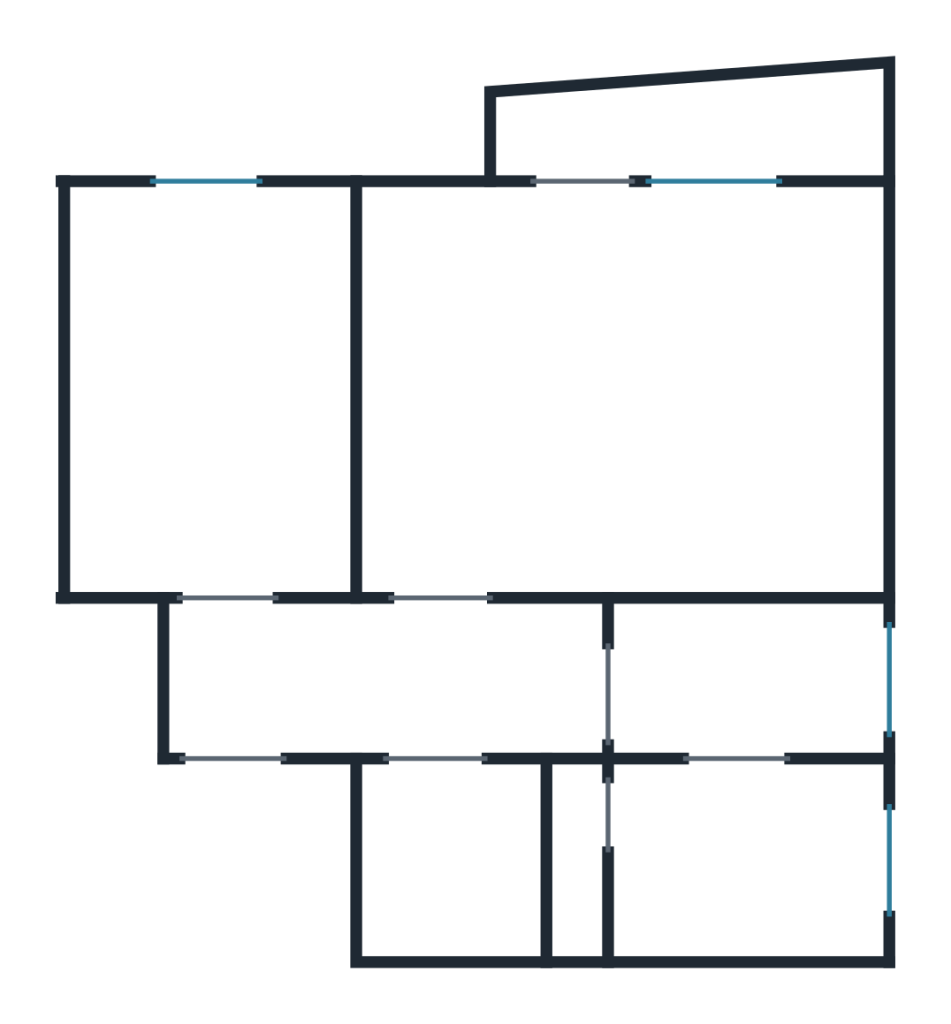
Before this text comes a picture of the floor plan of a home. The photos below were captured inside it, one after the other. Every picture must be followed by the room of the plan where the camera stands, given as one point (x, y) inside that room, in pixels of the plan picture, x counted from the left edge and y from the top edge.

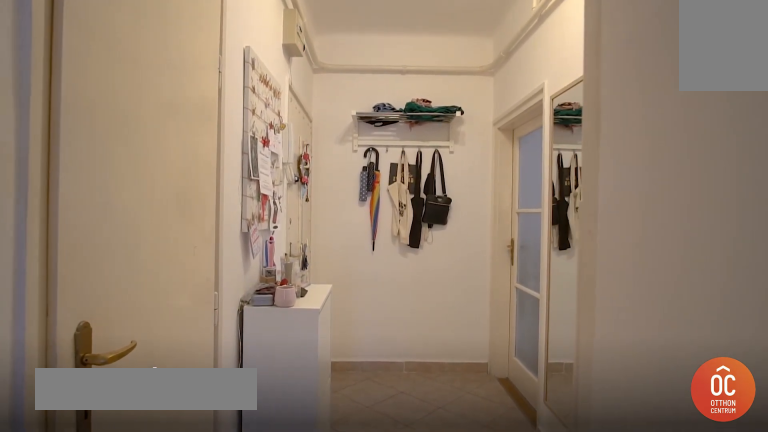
(473, 681)
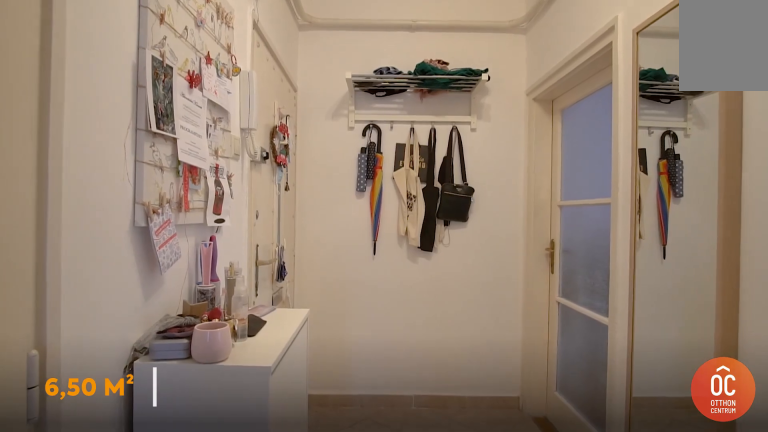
(472, 681)
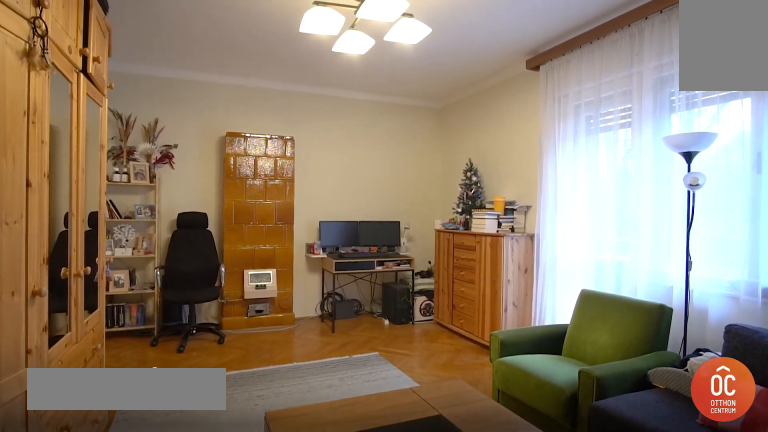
(608, 402)
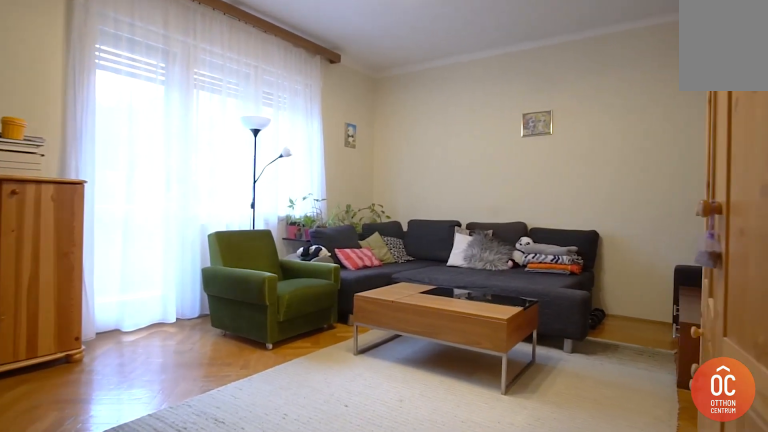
(608, 402)
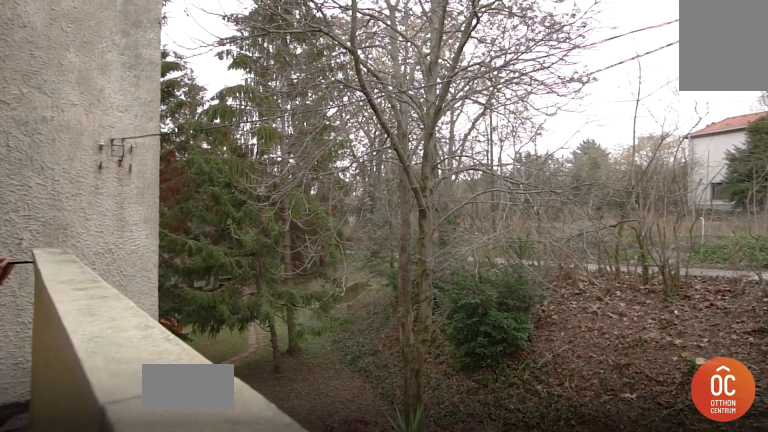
(711, 128)
